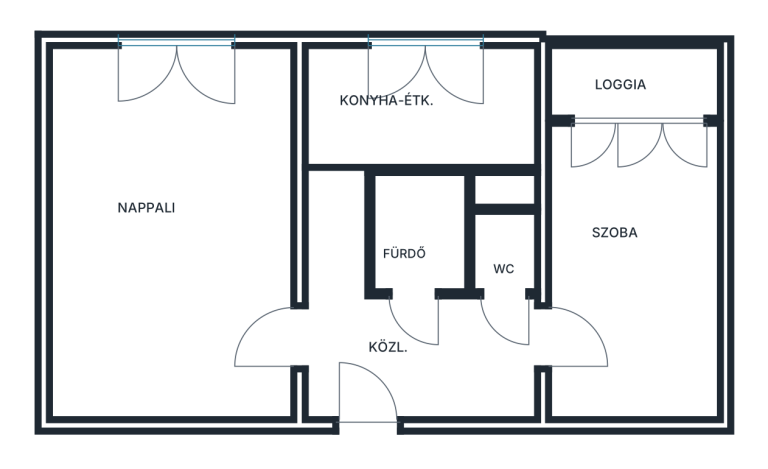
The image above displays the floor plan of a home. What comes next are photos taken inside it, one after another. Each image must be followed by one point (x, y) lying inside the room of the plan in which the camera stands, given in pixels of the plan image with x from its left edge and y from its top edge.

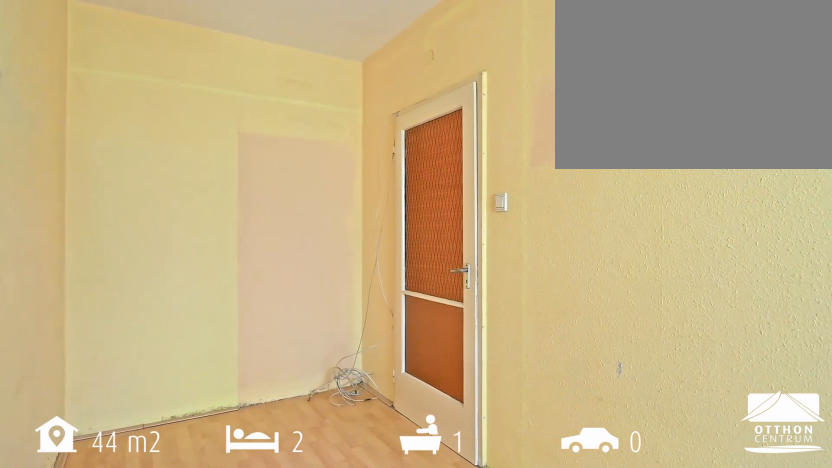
(621, 264)
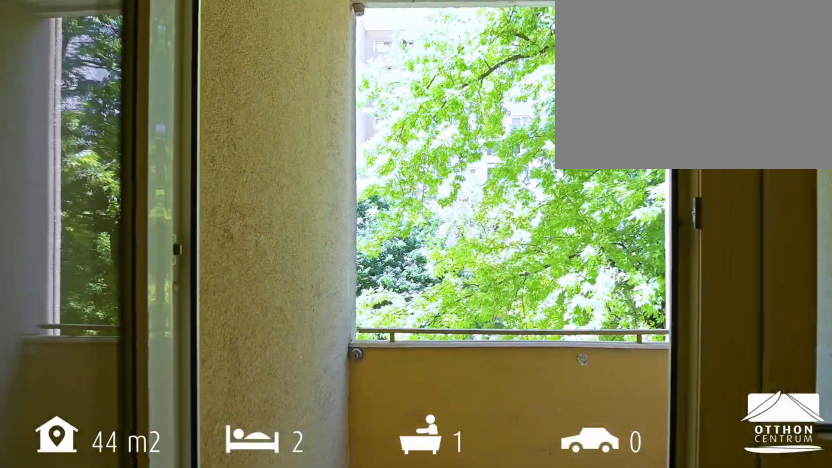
(691, 86)
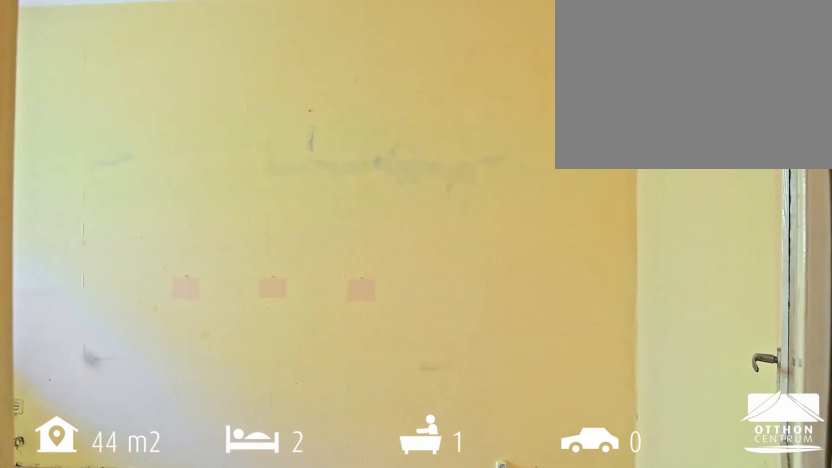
(621, 257)
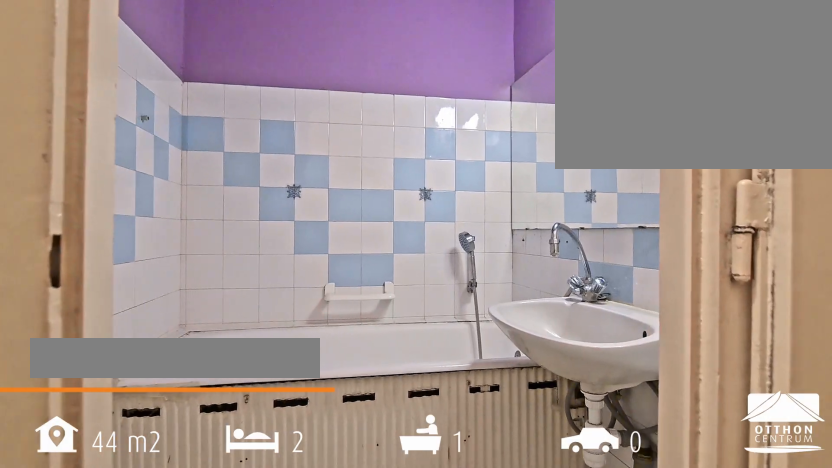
(426, 208)
